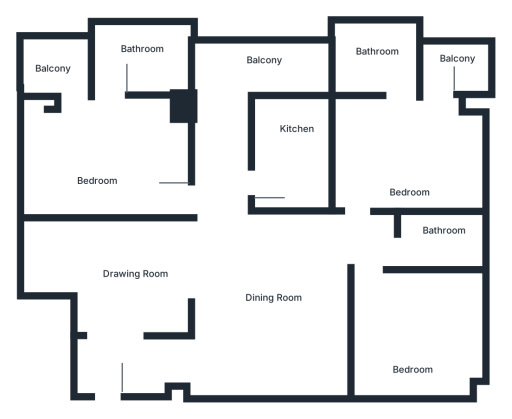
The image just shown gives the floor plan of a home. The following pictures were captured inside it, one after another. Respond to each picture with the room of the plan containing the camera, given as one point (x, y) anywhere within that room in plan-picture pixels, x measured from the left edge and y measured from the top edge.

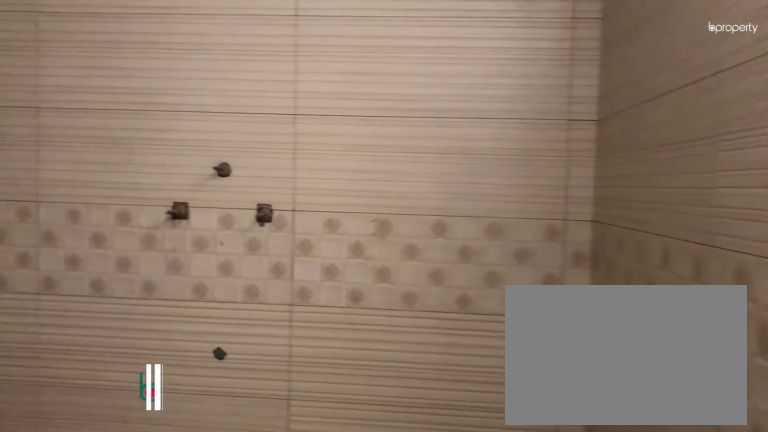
(367, 64)
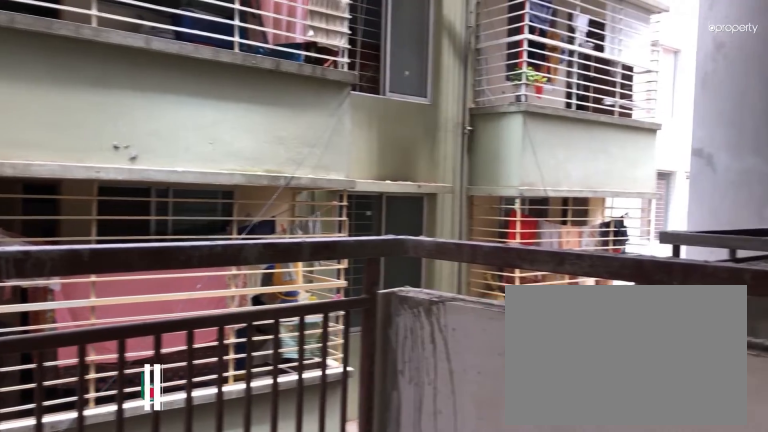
(448, 66)
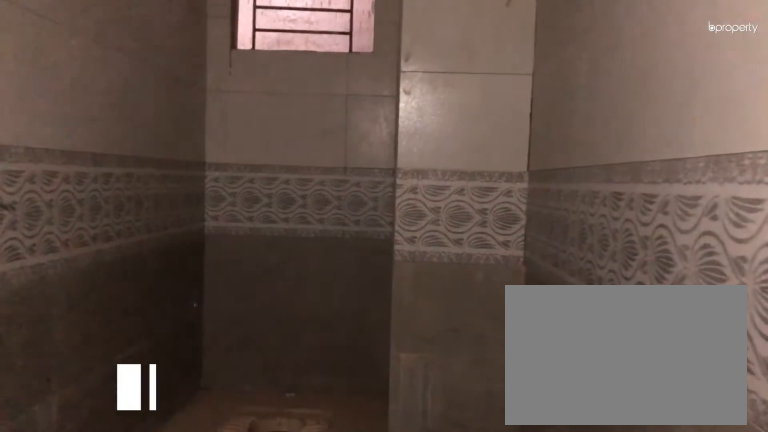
(436, 235)
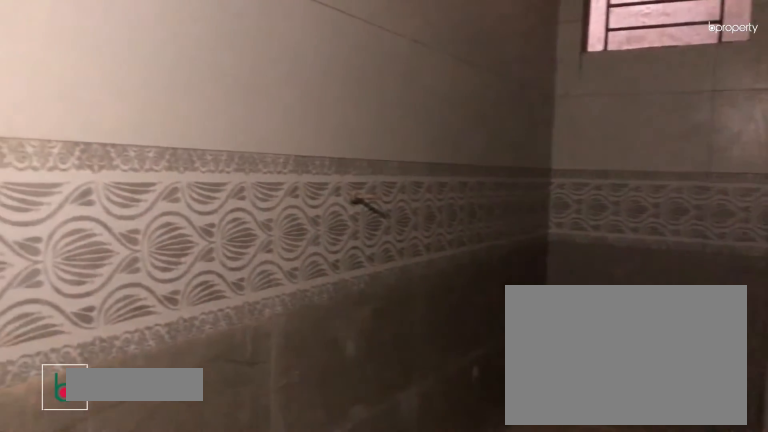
(436, 235)
